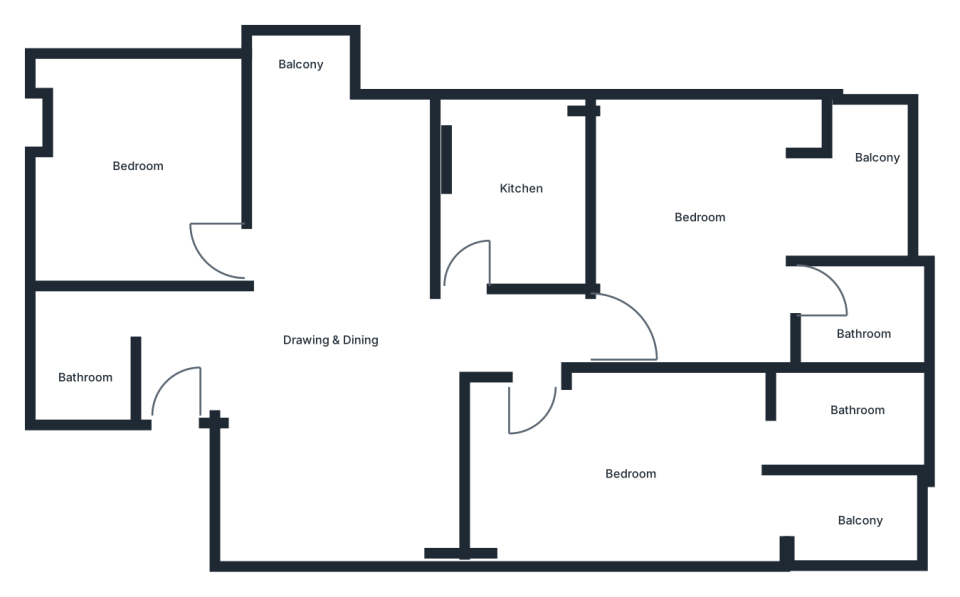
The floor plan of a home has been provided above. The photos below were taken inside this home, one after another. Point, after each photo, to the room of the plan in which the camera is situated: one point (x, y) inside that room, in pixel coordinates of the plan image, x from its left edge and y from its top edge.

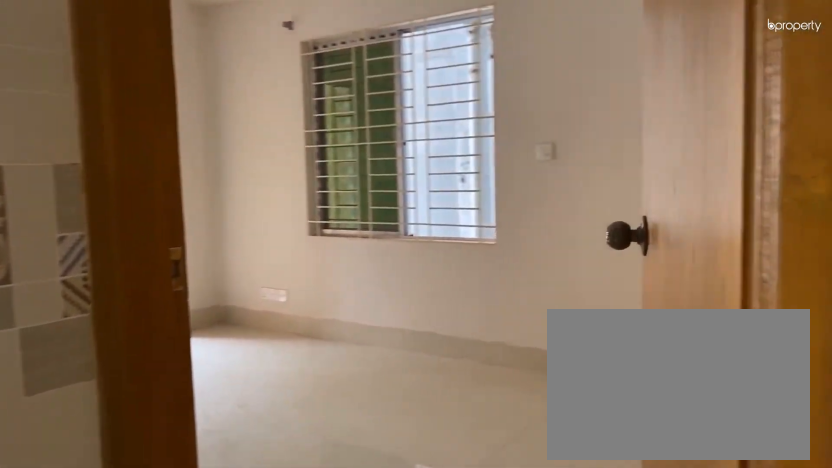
(530, 419)
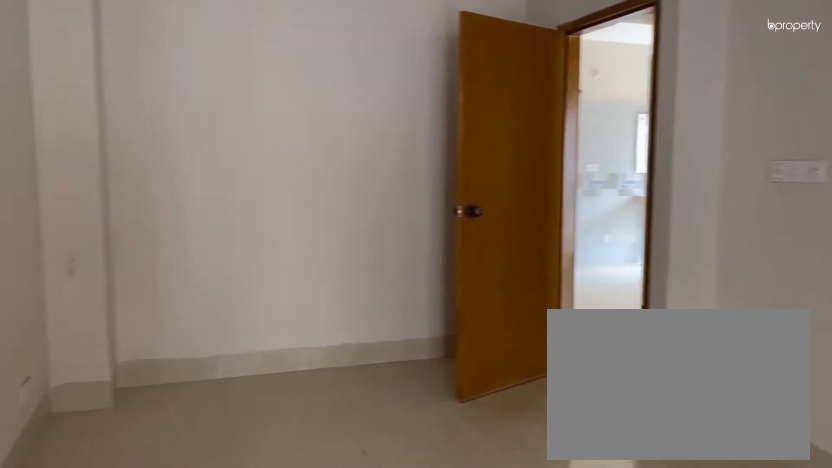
(672, 469)
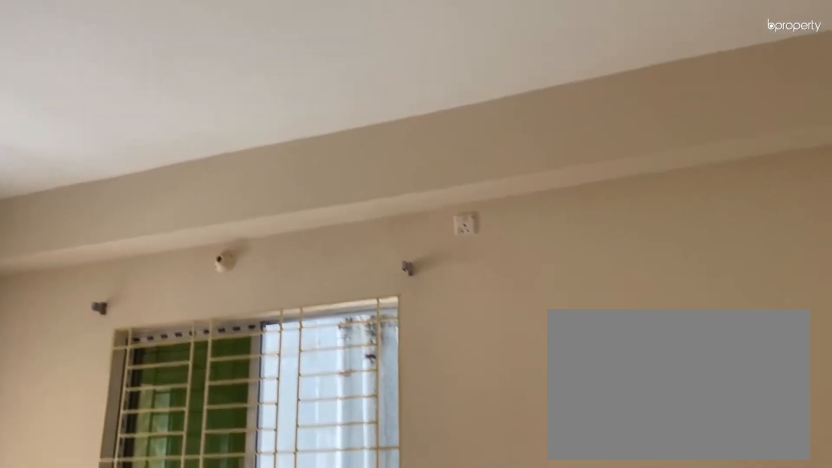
(672, 469)
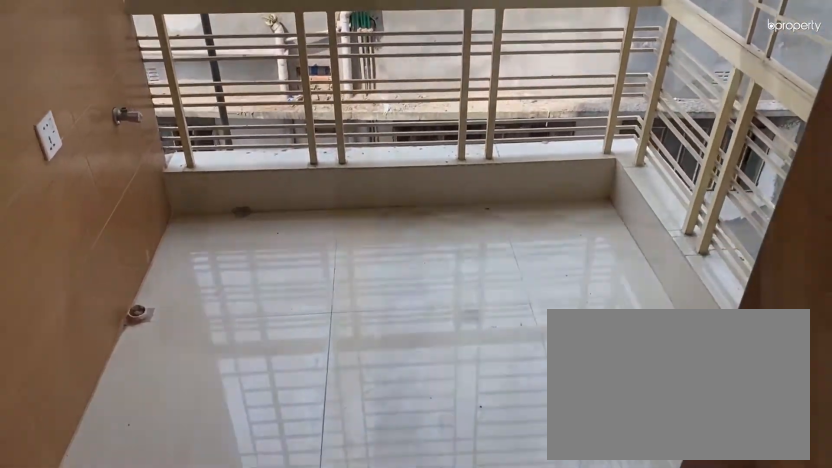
(851, 513)
